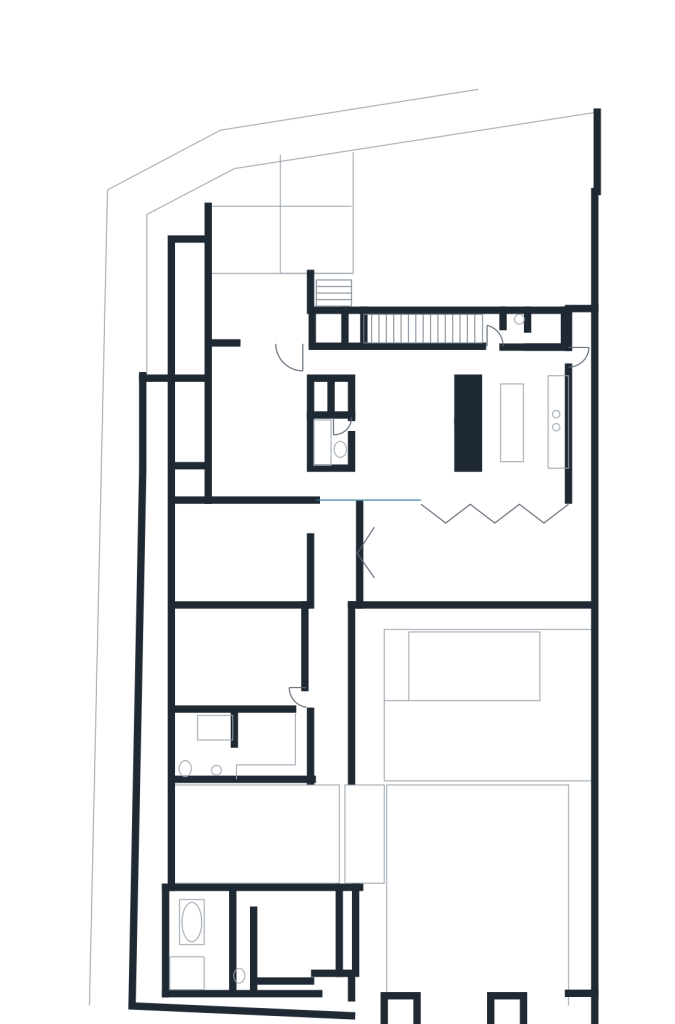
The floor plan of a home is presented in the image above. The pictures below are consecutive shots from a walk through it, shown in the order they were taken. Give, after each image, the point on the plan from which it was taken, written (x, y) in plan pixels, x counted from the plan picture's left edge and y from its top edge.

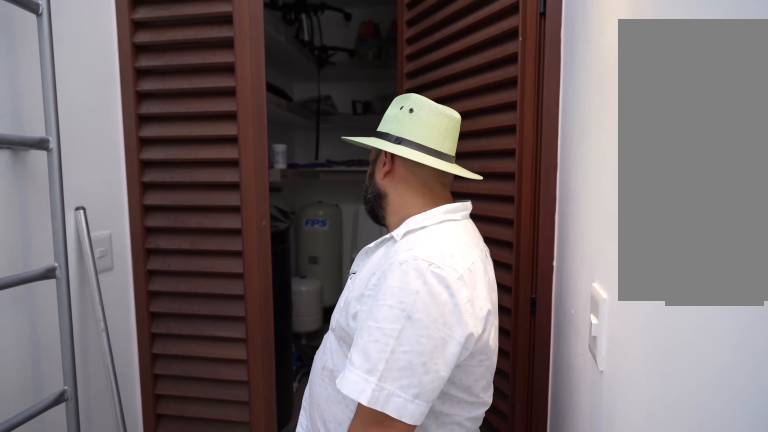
(378, 1010)
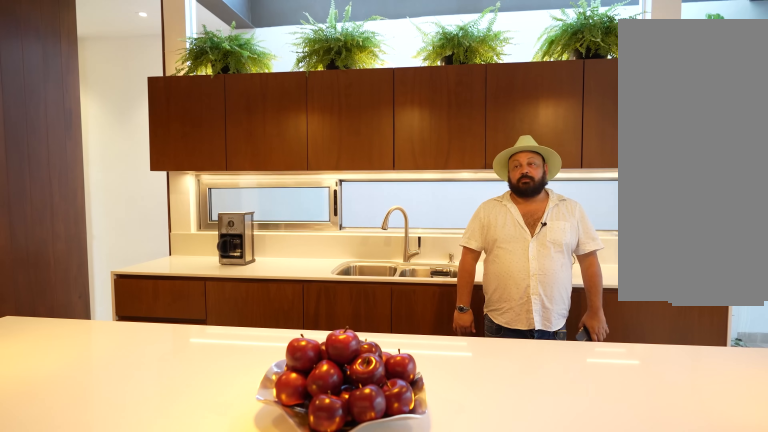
(488, 416)
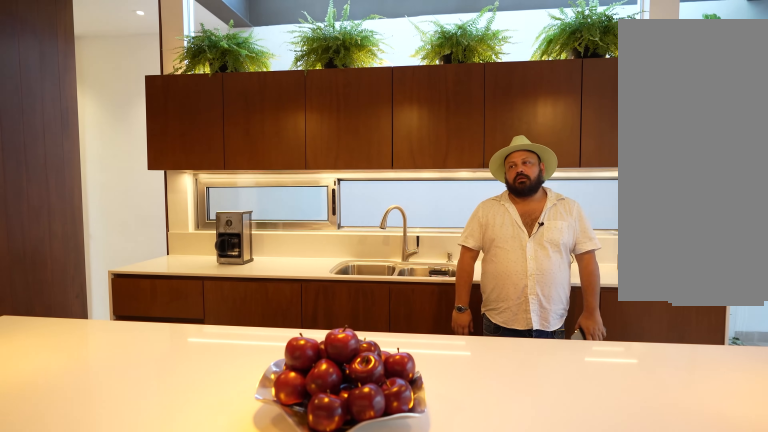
(488, 416)
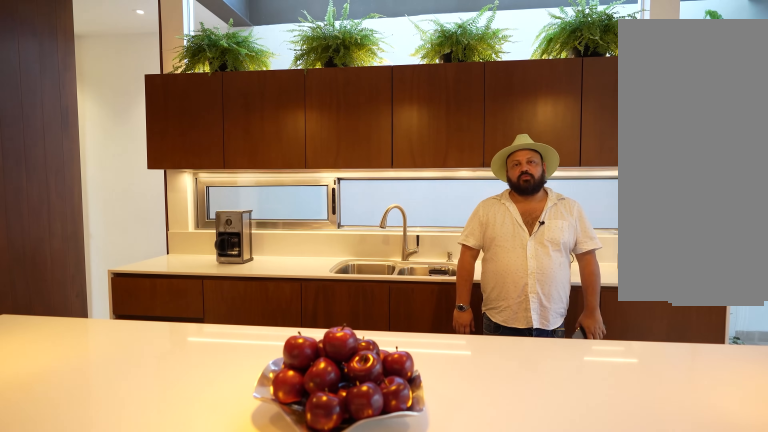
(488, 416)
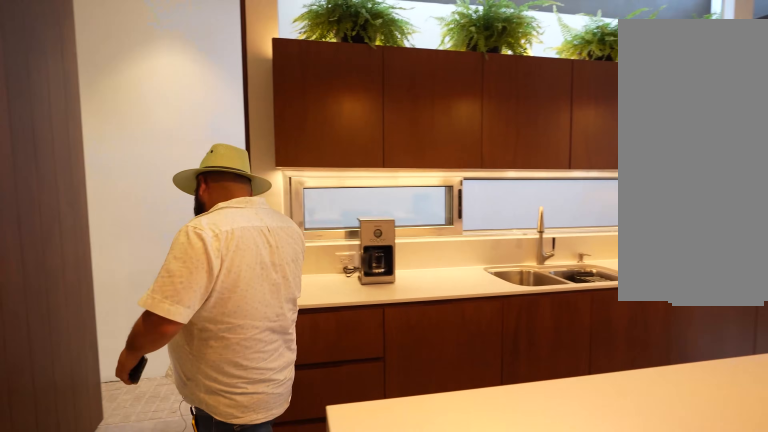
(491, 401)
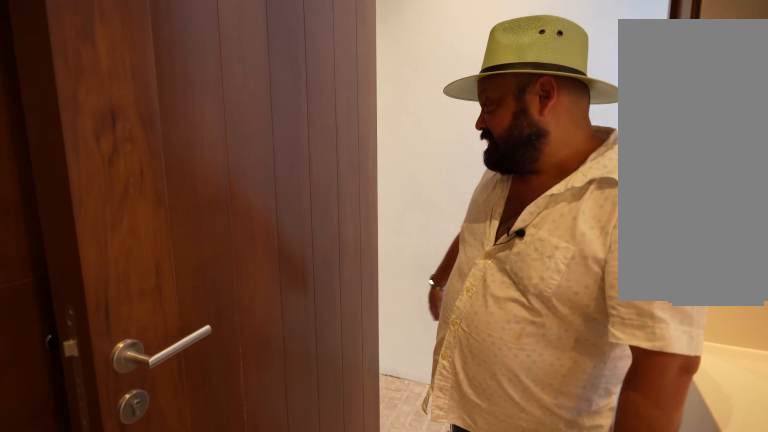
(514, 371)
